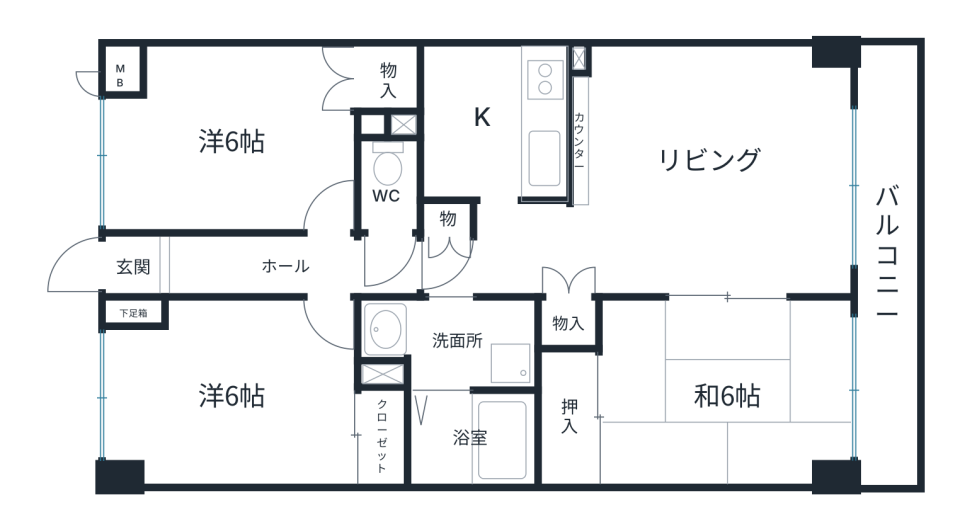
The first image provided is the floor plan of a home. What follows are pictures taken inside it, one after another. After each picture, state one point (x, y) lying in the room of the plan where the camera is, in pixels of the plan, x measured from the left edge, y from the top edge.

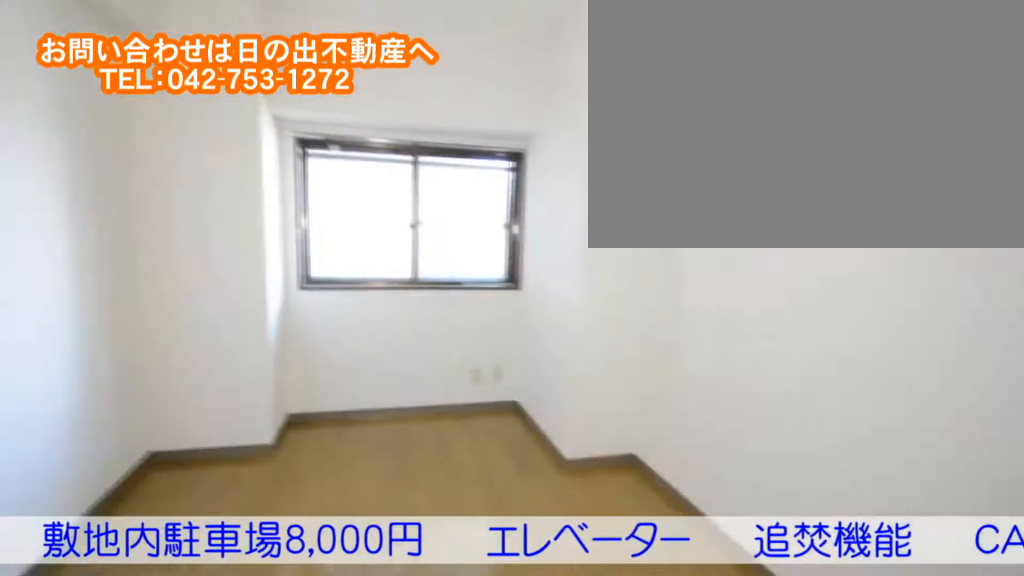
(177, 418)
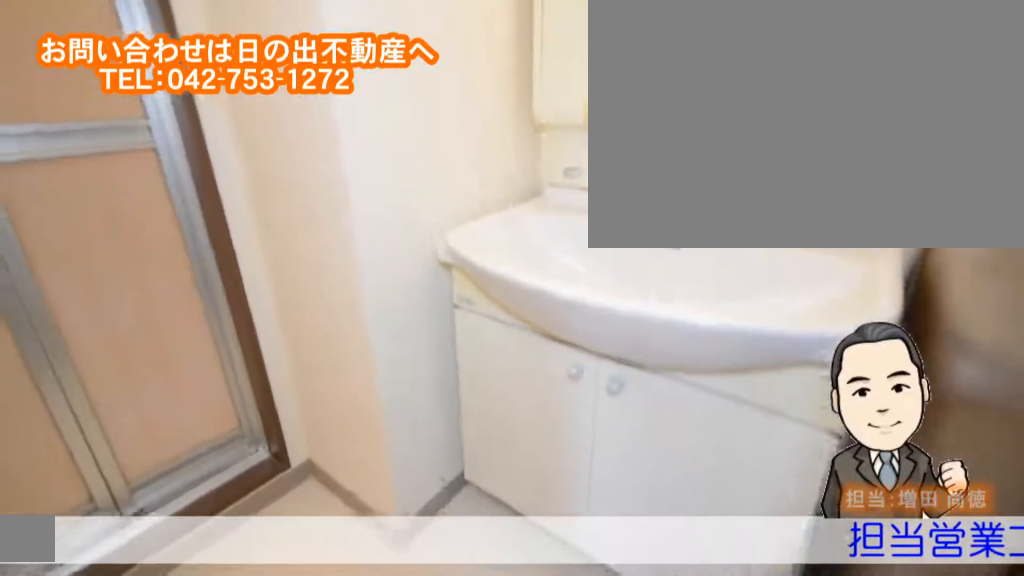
(483, 335)
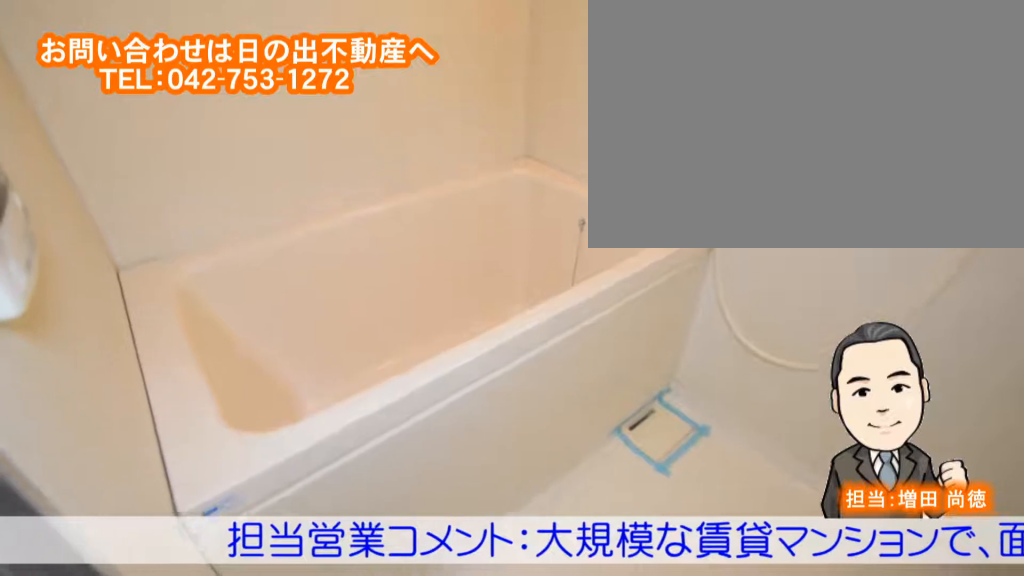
(472, 439)
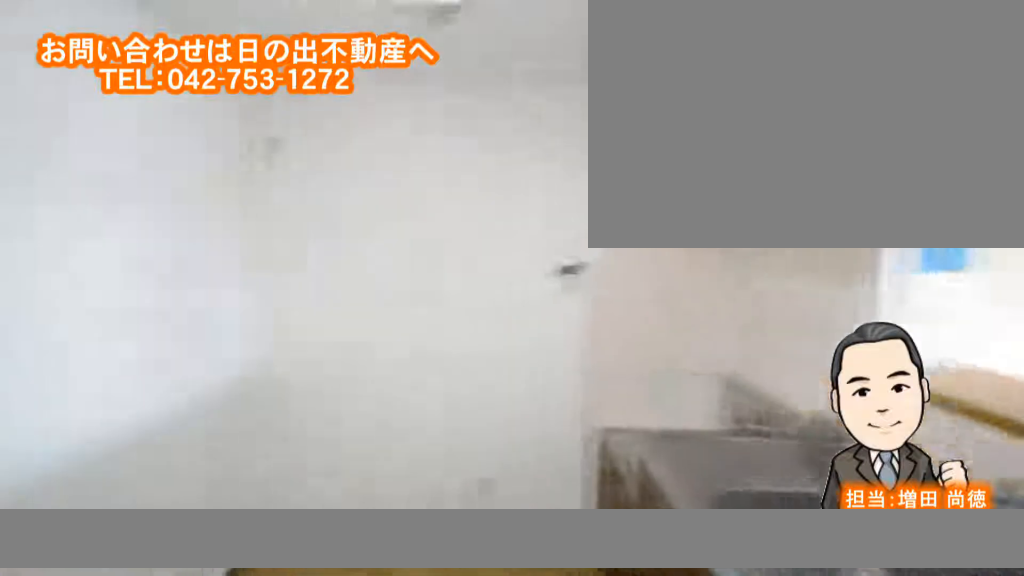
(478, 124)
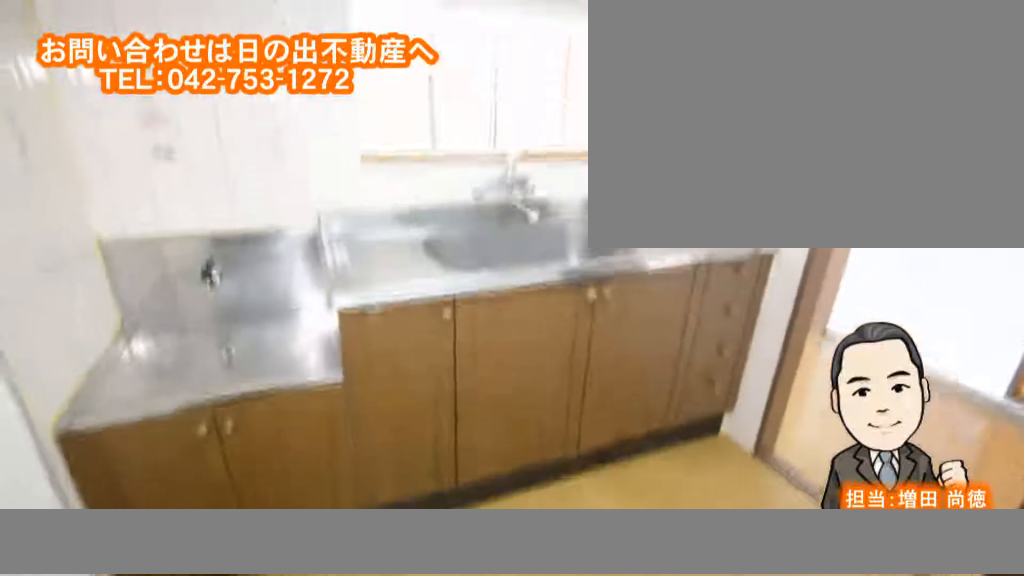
(477, 123)
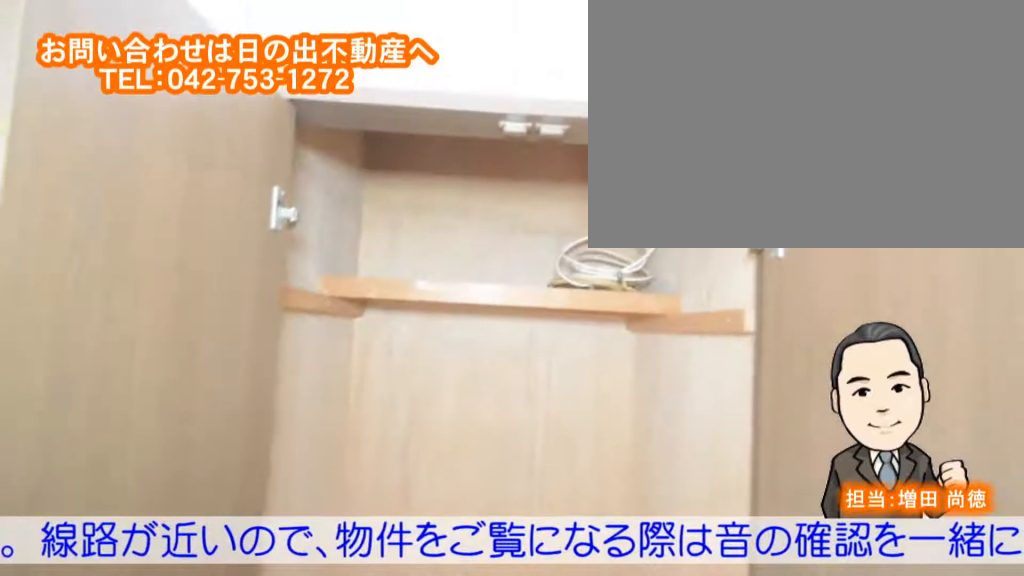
(702, 204)
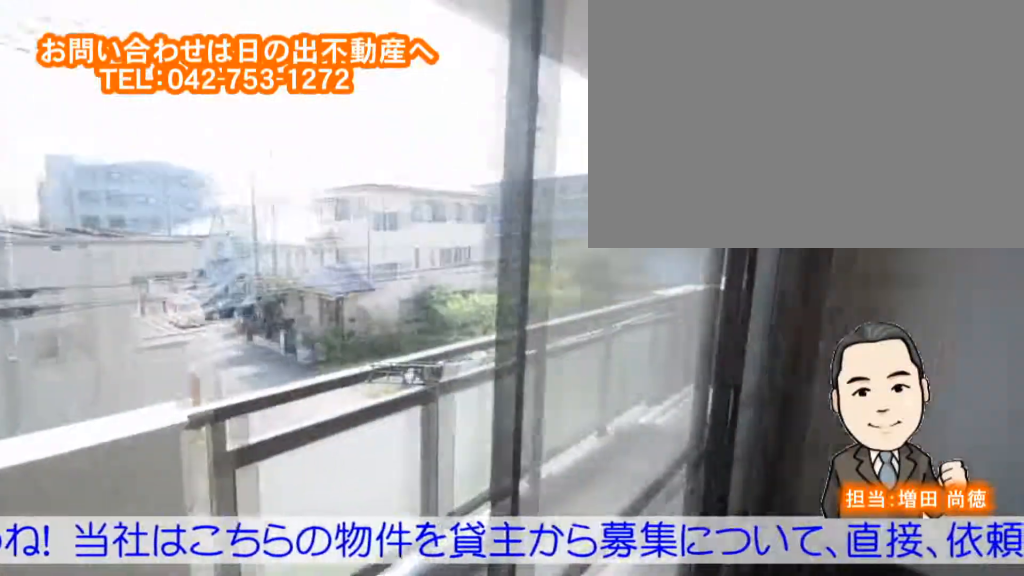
(703, 203)
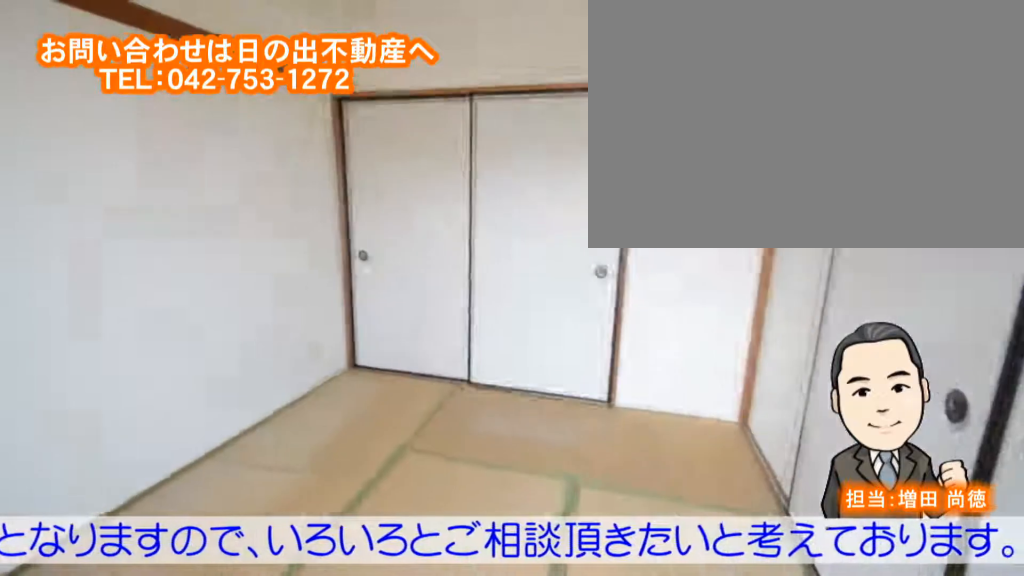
(663, 381)
